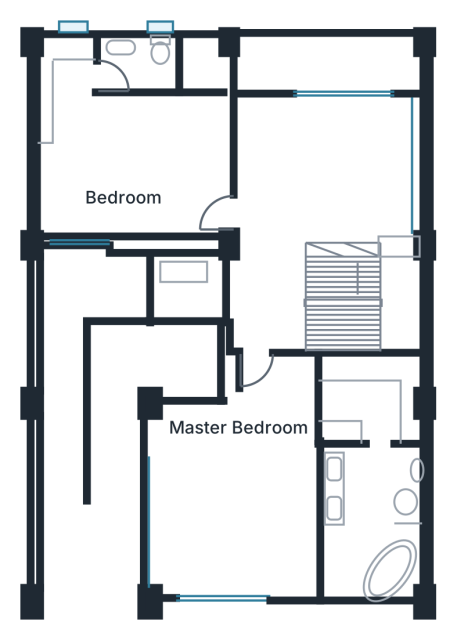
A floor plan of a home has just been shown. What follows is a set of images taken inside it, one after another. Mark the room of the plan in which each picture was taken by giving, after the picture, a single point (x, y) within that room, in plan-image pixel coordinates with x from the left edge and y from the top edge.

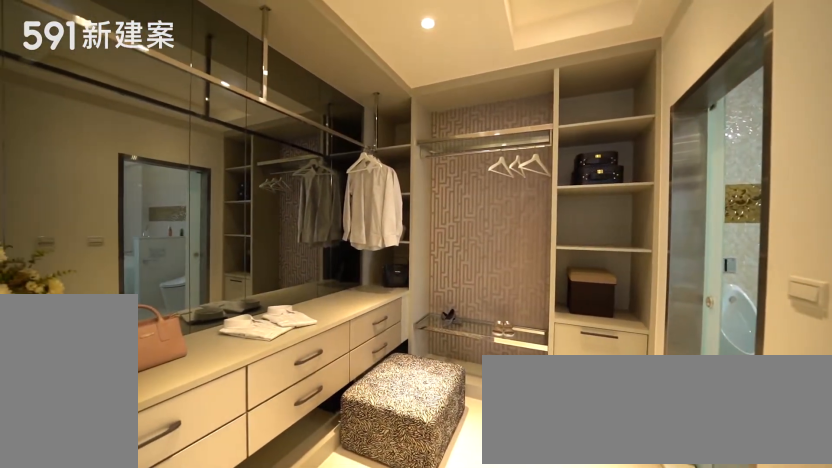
(379, 403)
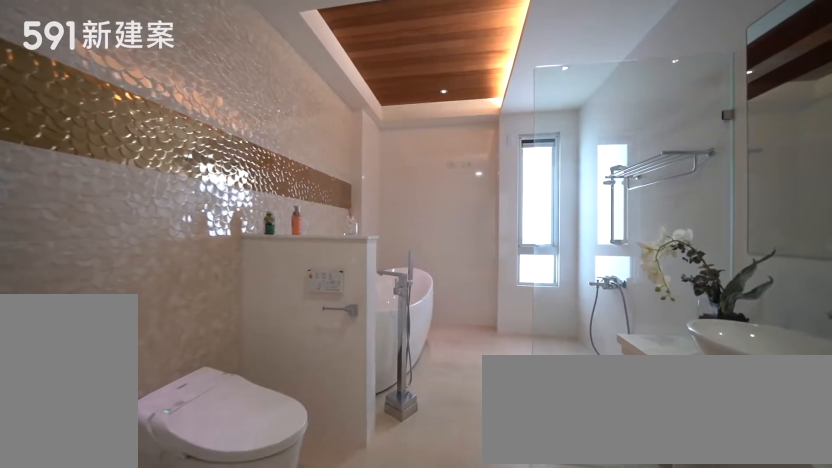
(376, 538)
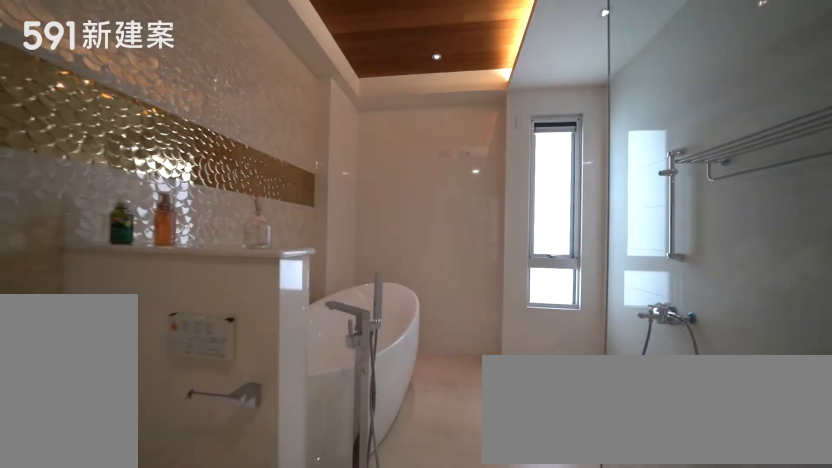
(376, 538)
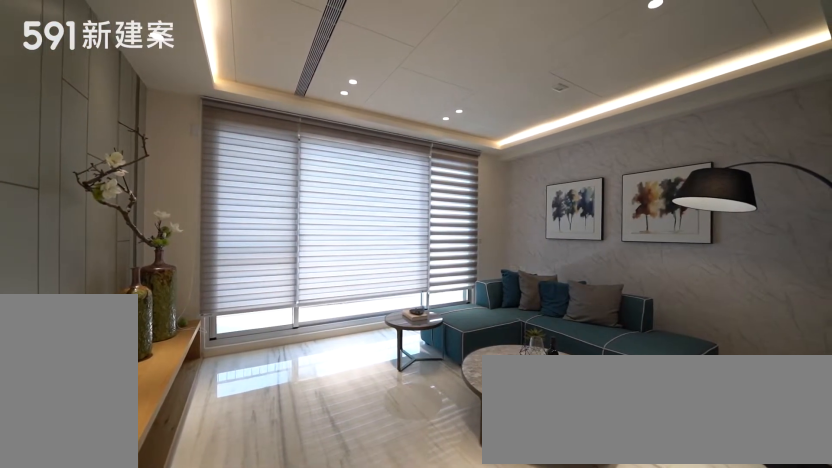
(332, 172)
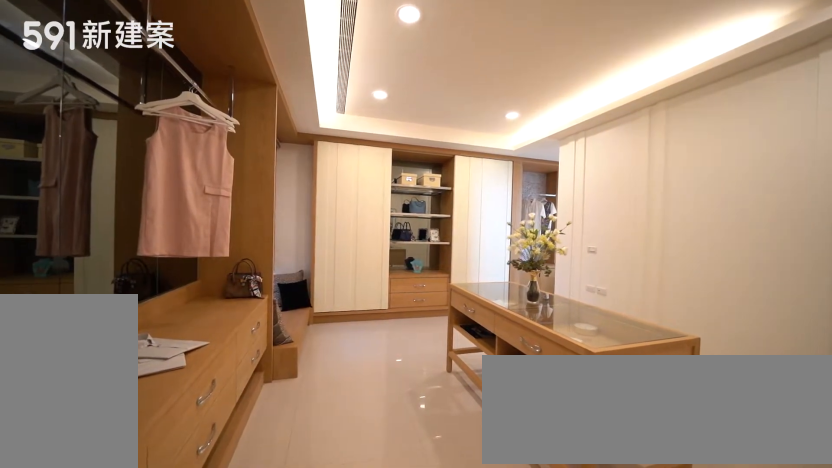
(121, 157)
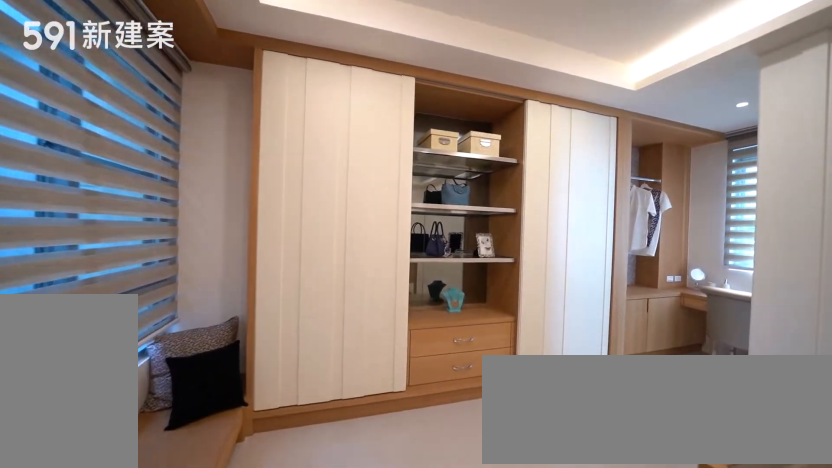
(121, 157)
